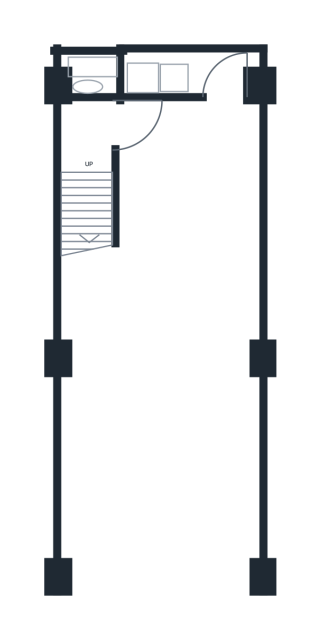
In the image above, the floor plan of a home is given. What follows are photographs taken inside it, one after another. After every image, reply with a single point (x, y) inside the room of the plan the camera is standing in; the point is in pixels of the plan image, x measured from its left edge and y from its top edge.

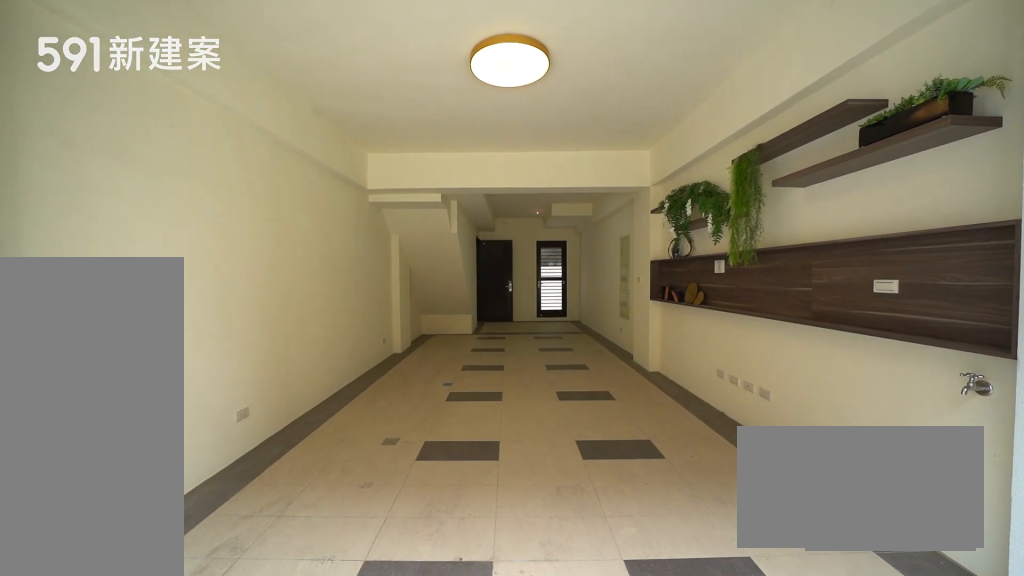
(164, 358)
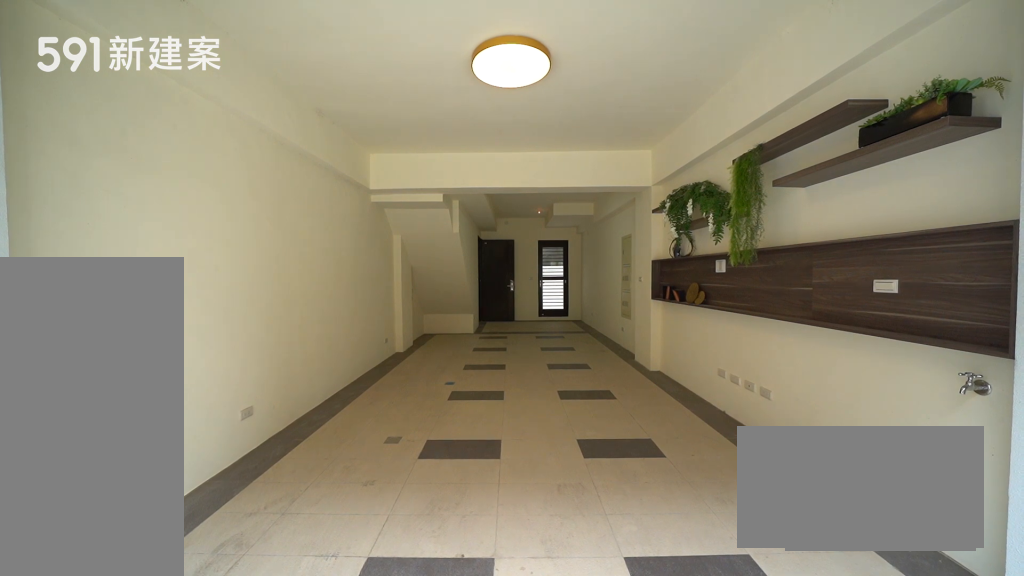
(164, 358)
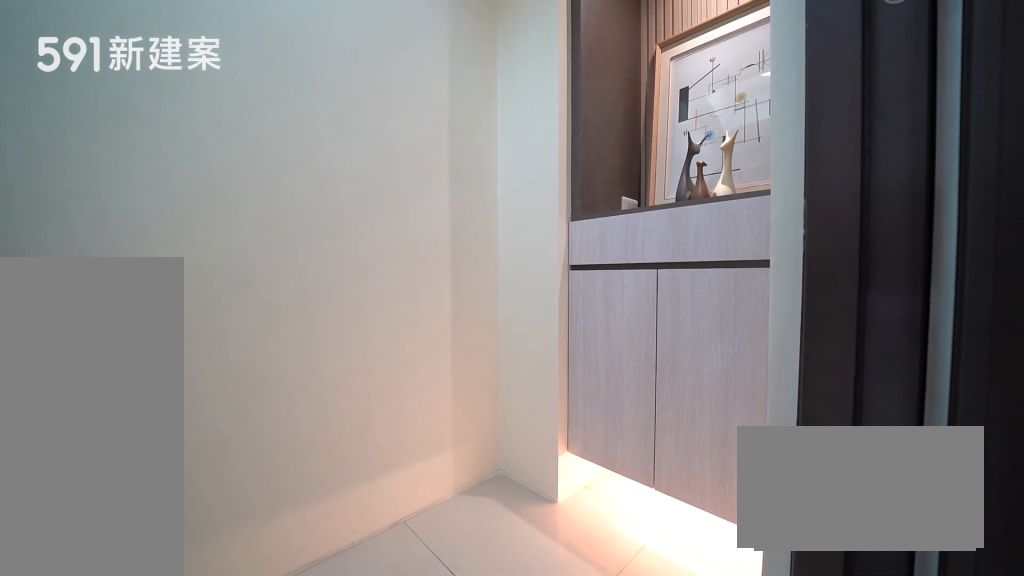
(92, 102)
